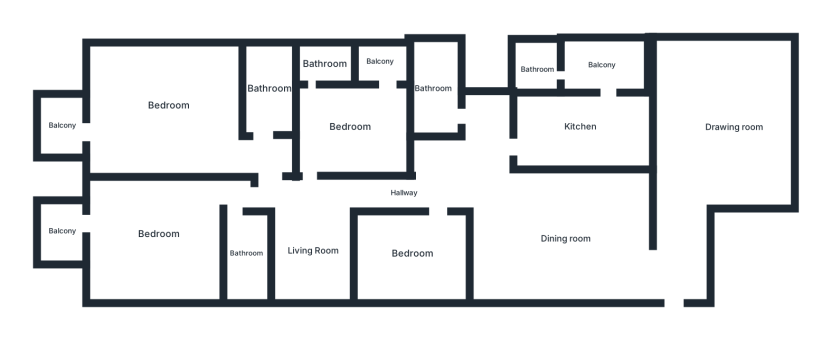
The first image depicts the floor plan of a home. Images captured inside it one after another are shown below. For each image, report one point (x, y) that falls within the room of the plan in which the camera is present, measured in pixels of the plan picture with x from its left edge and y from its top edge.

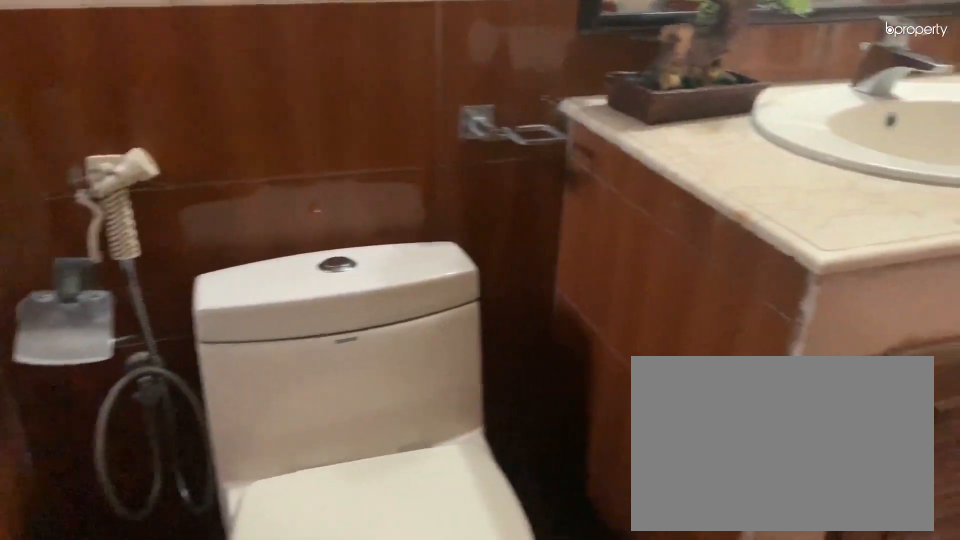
(268, 89)
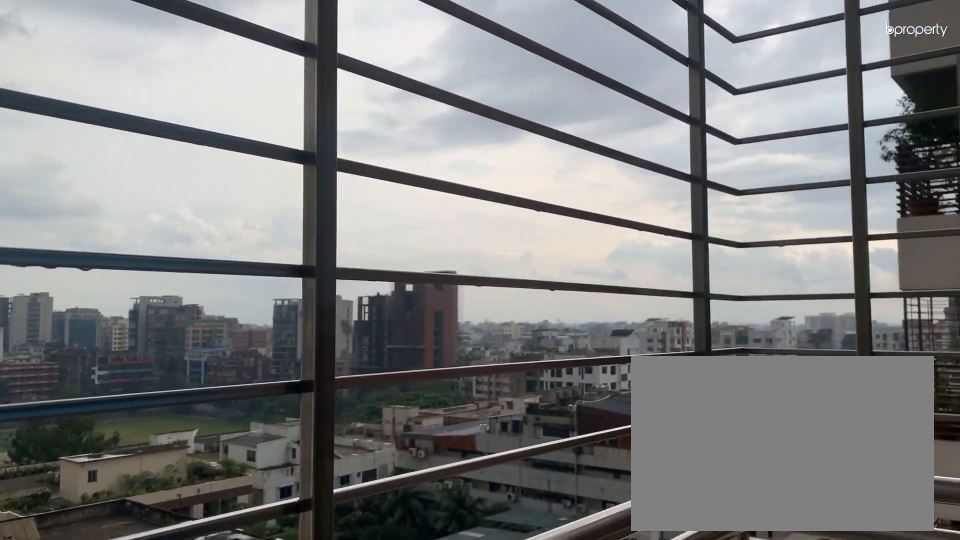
(61, 124)
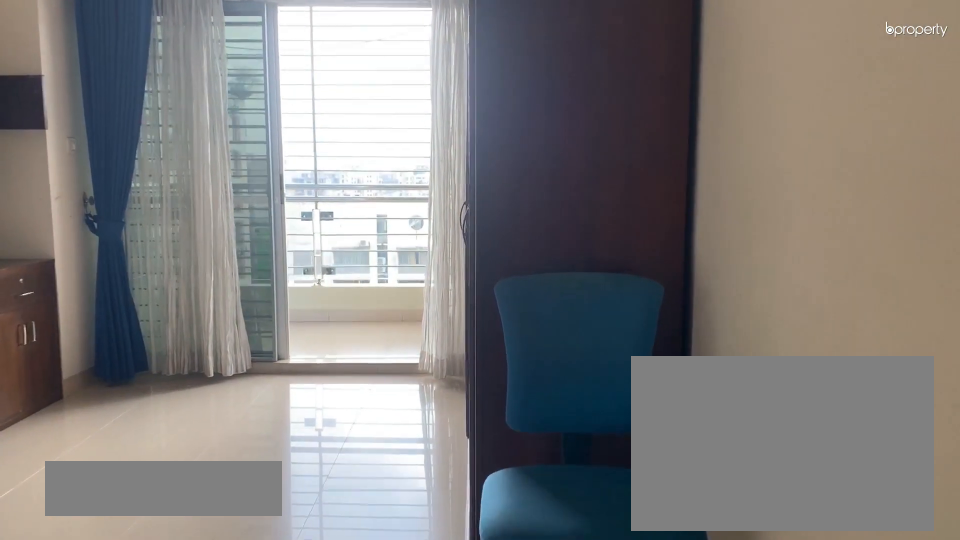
(159, 231)
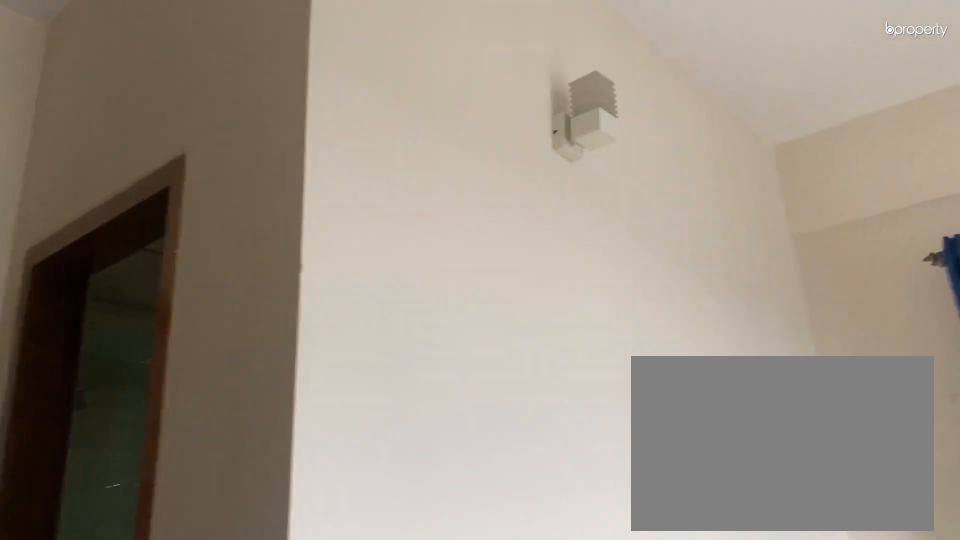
(159, 231)
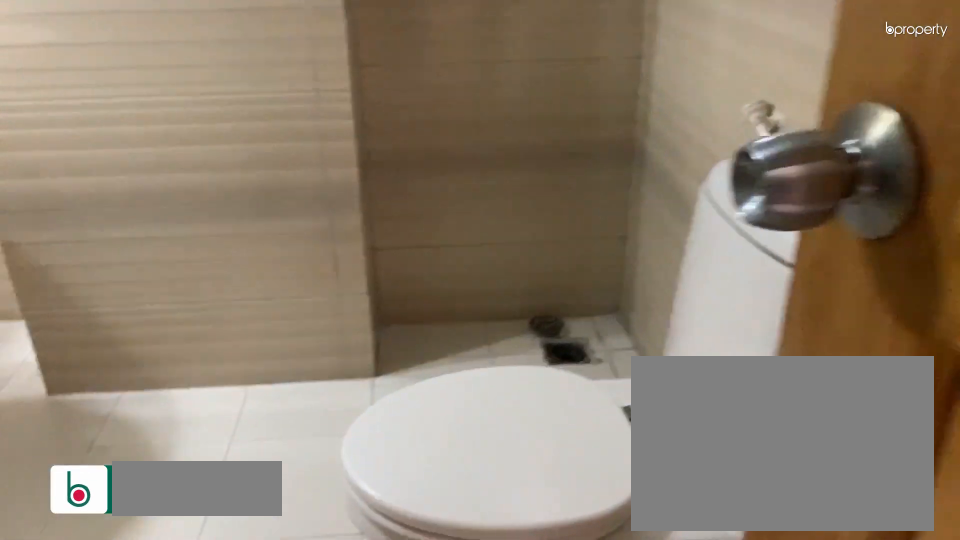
(246, 252)
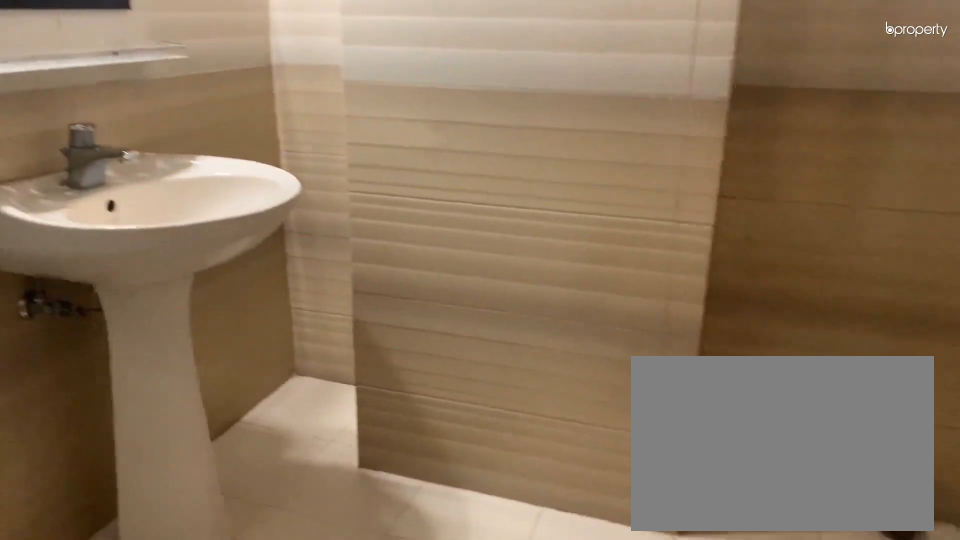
(246, 252)
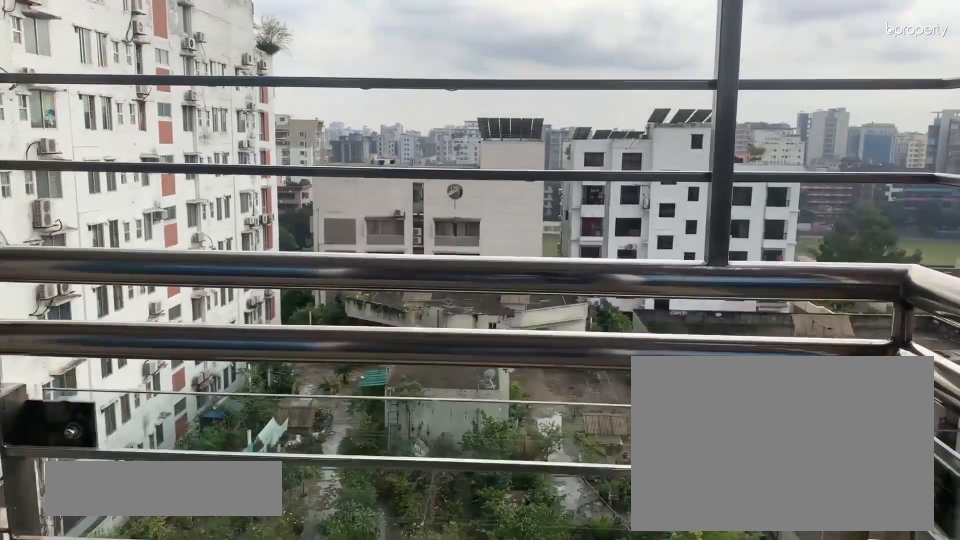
(62, 231)
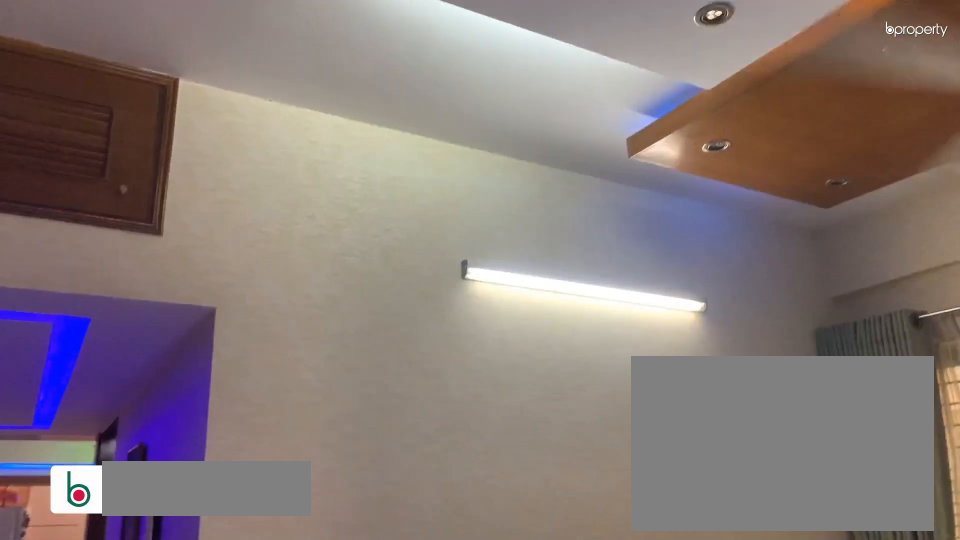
(311, 251)
